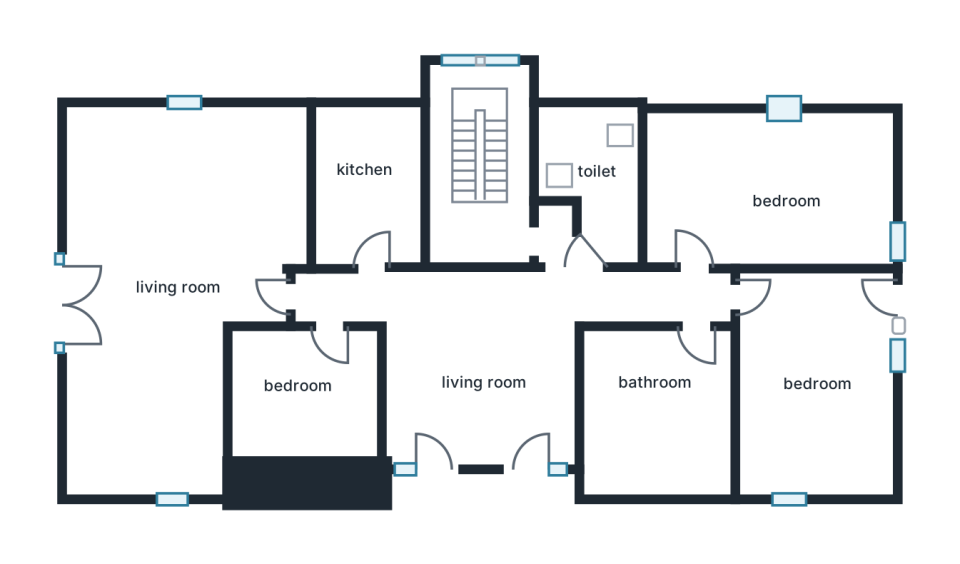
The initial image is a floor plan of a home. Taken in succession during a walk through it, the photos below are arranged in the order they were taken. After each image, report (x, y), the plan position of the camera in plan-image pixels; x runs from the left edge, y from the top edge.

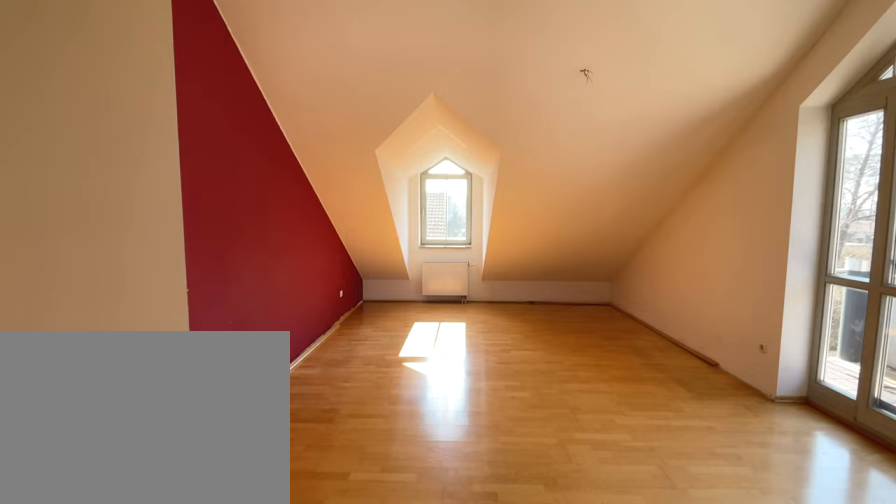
(136, 294)
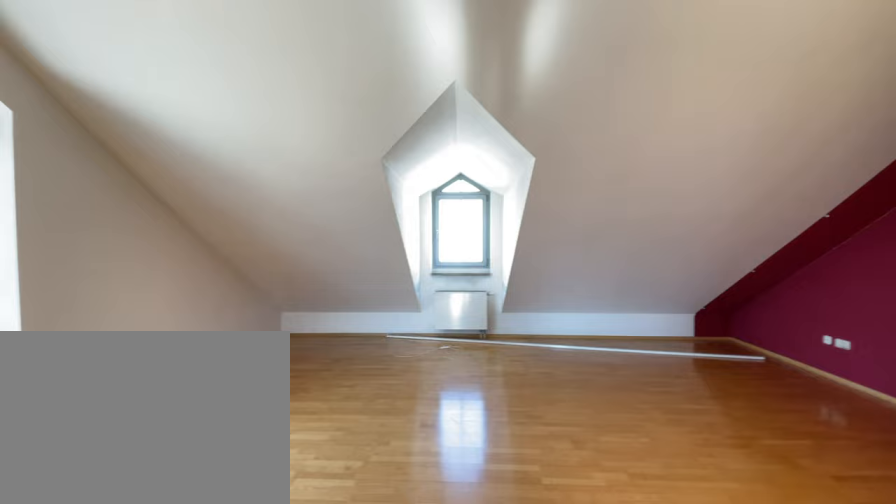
(201, 238)
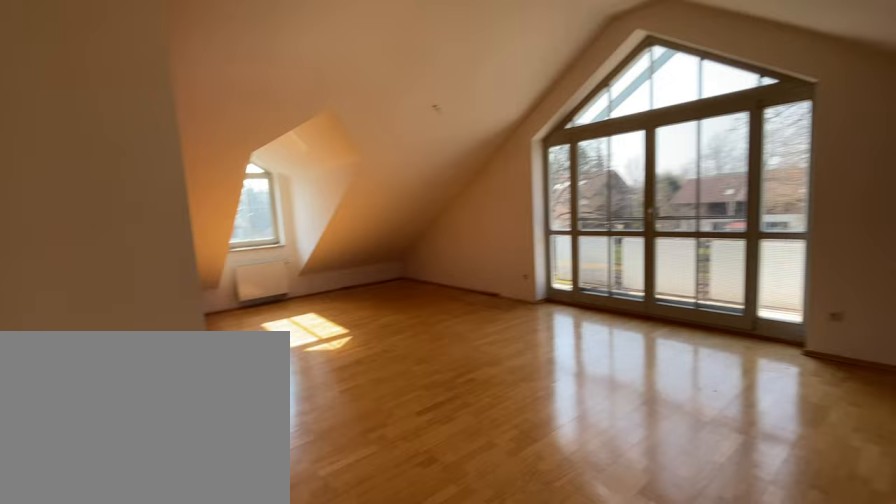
(211, 268)
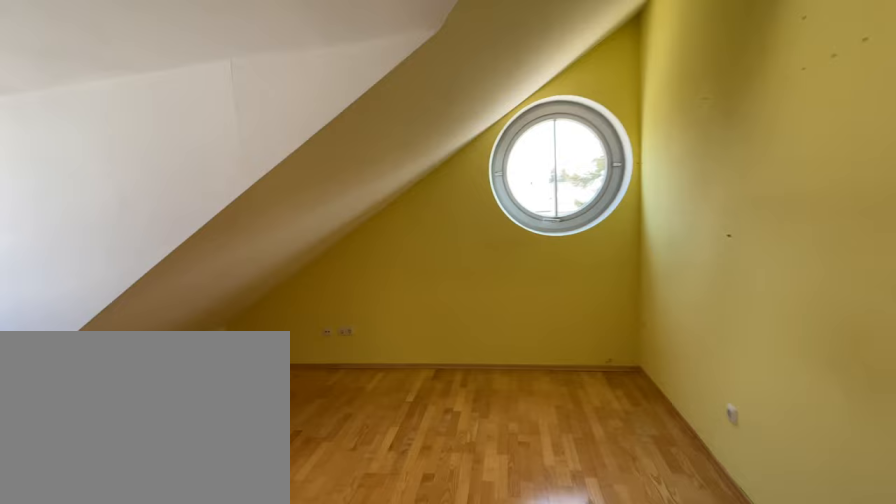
(731, 209)
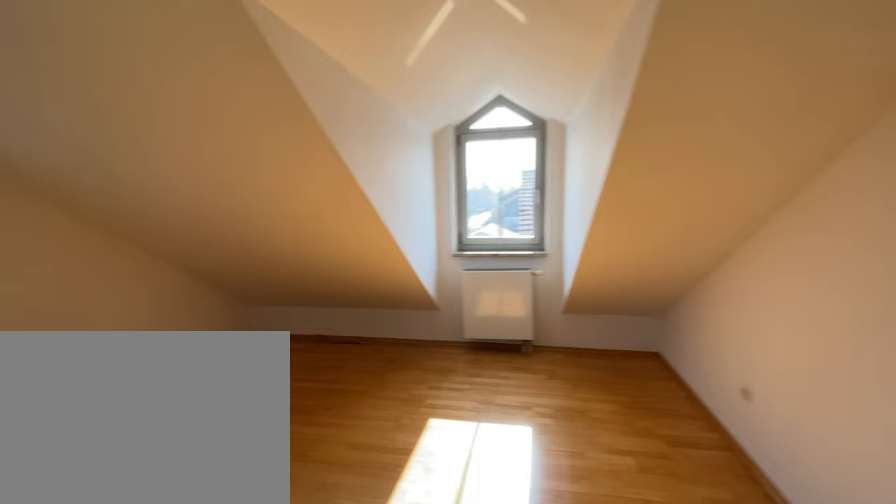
(783, 372)
